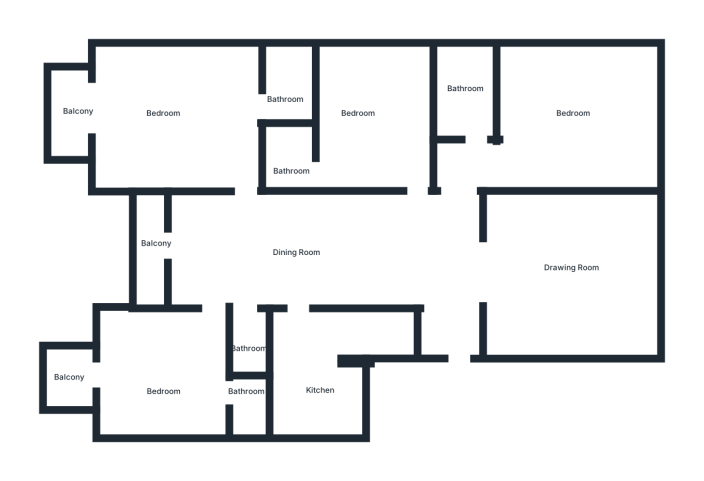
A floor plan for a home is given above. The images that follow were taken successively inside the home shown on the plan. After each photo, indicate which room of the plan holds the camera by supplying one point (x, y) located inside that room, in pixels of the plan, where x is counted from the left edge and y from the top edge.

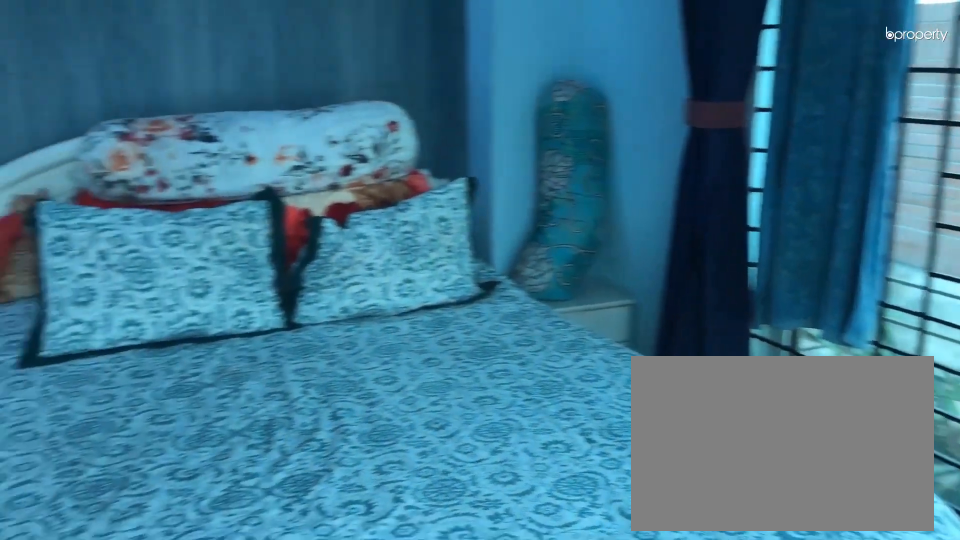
(563, 127)
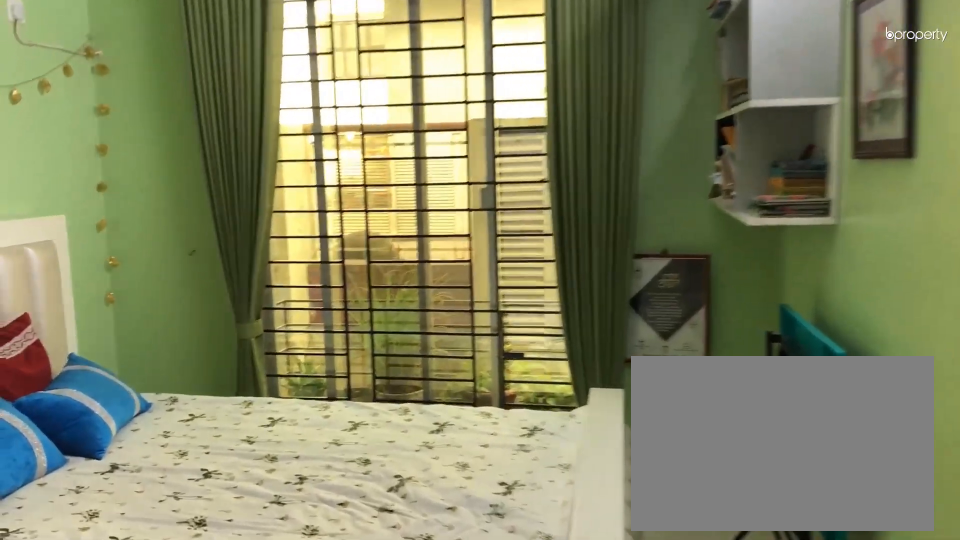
(376, 120)
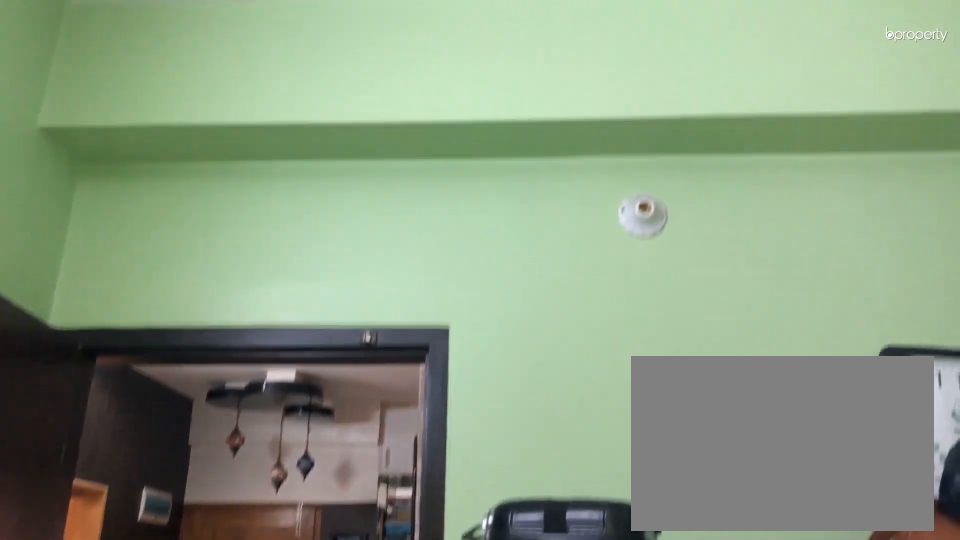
(374, 144)
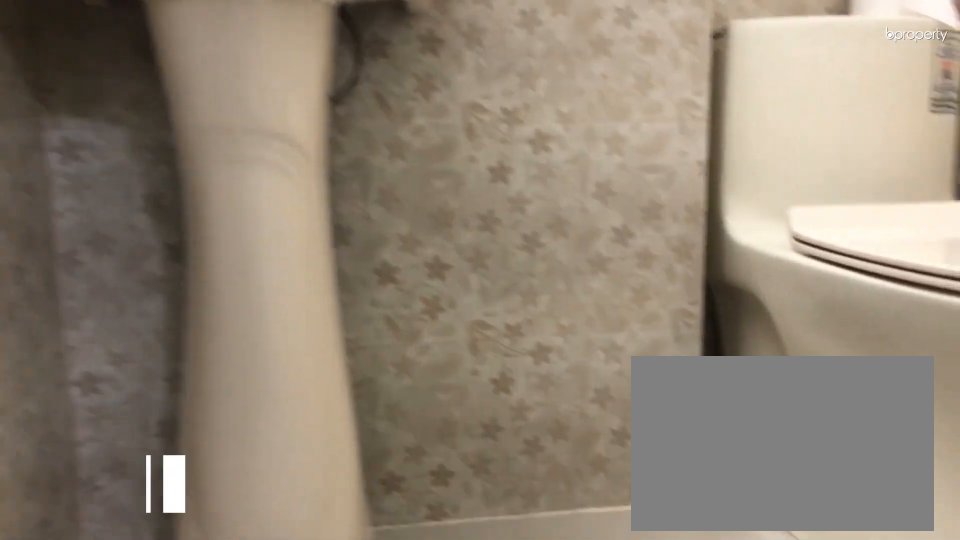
(290, 160)
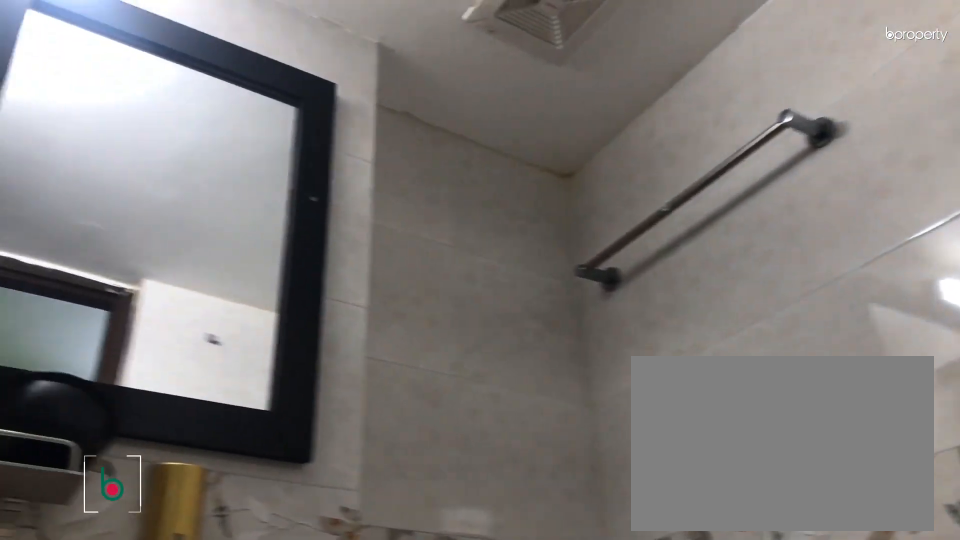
(290, 160)
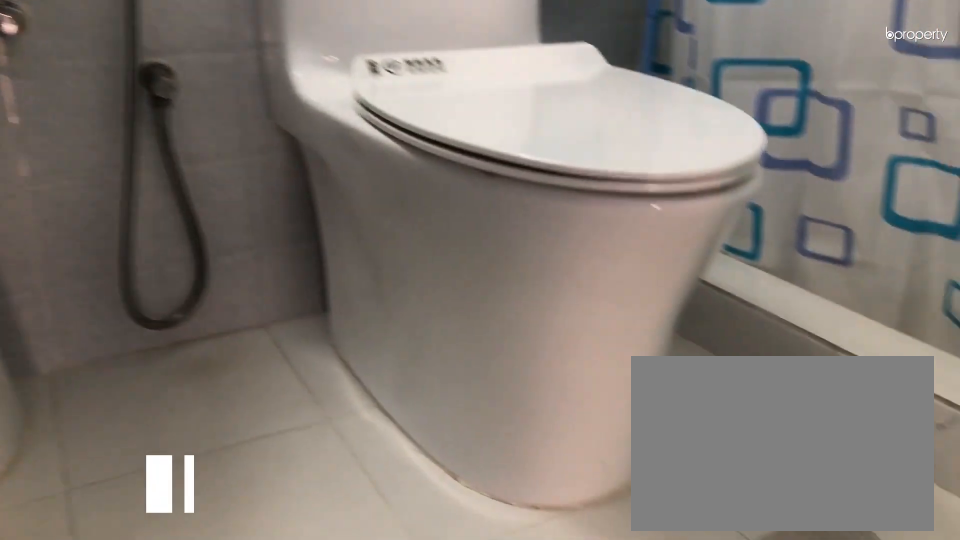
(252, 400)
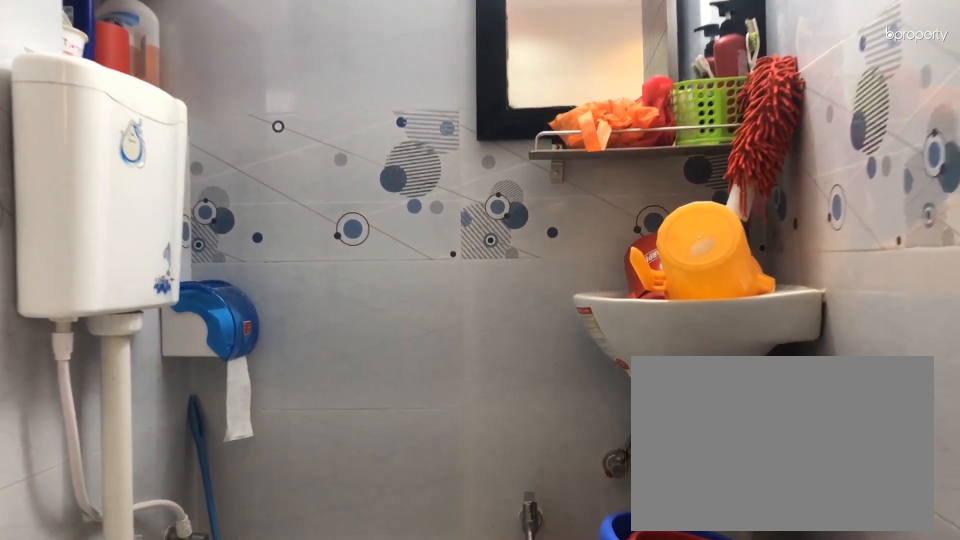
(250, 326)
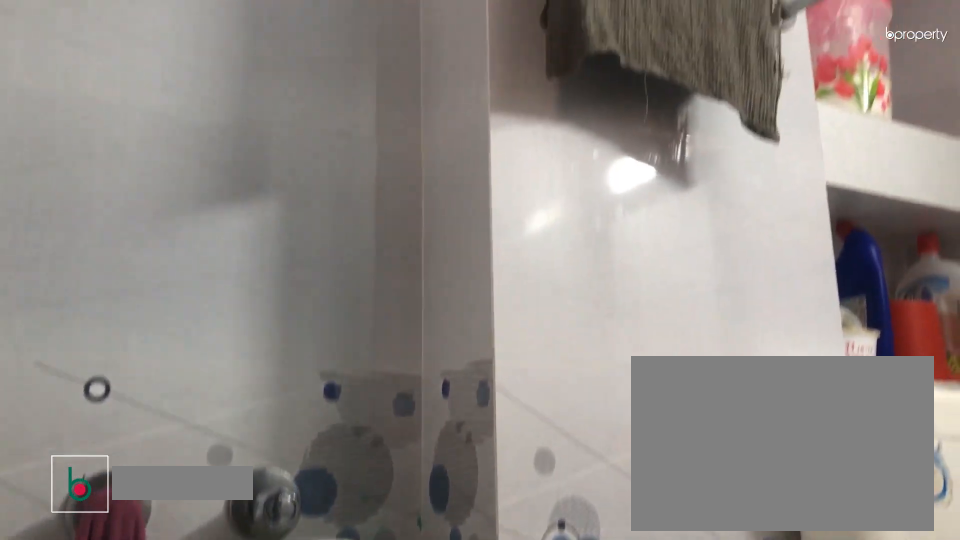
(250, 326)
